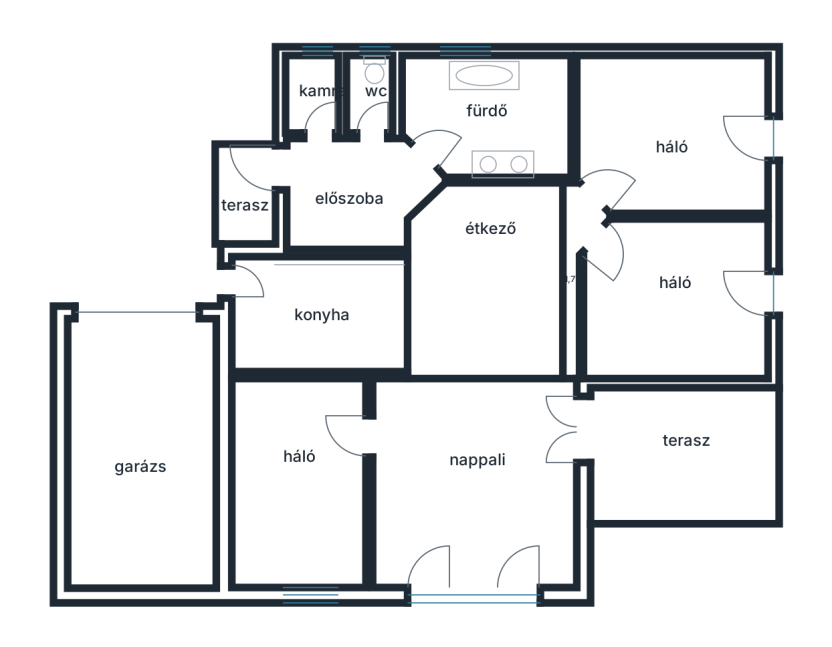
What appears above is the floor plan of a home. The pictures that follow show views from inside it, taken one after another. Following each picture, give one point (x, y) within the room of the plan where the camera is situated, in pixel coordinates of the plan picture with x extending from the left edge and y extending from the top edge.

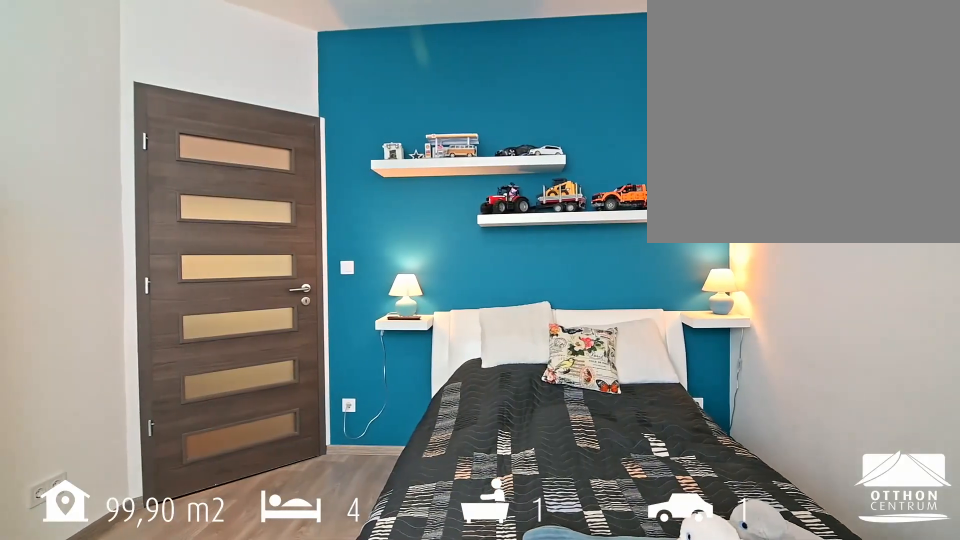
(679, 141)
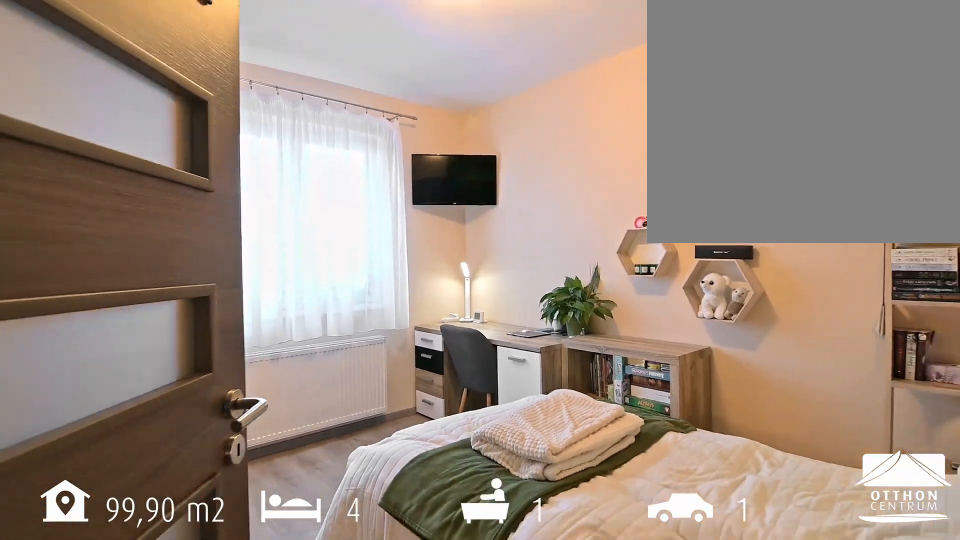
(679, 281)
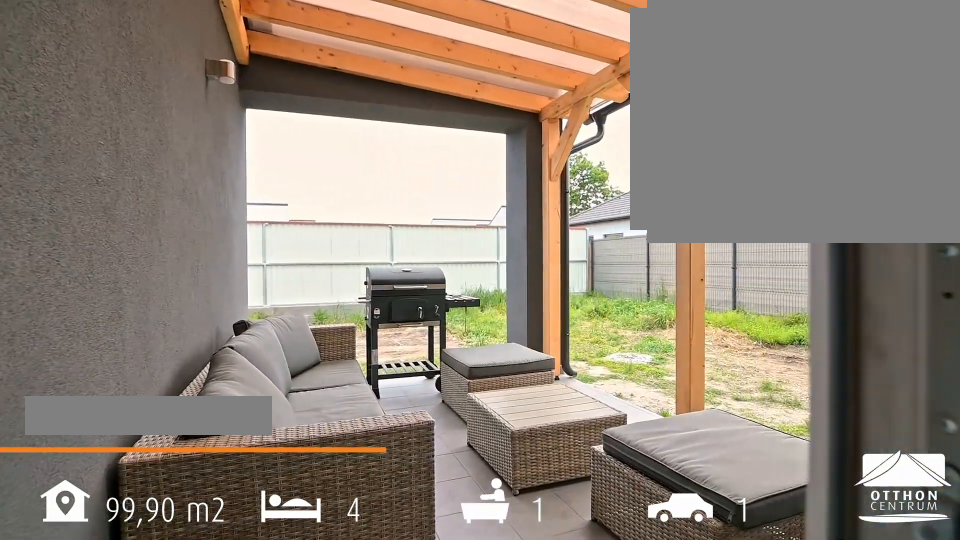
(683, 449)
